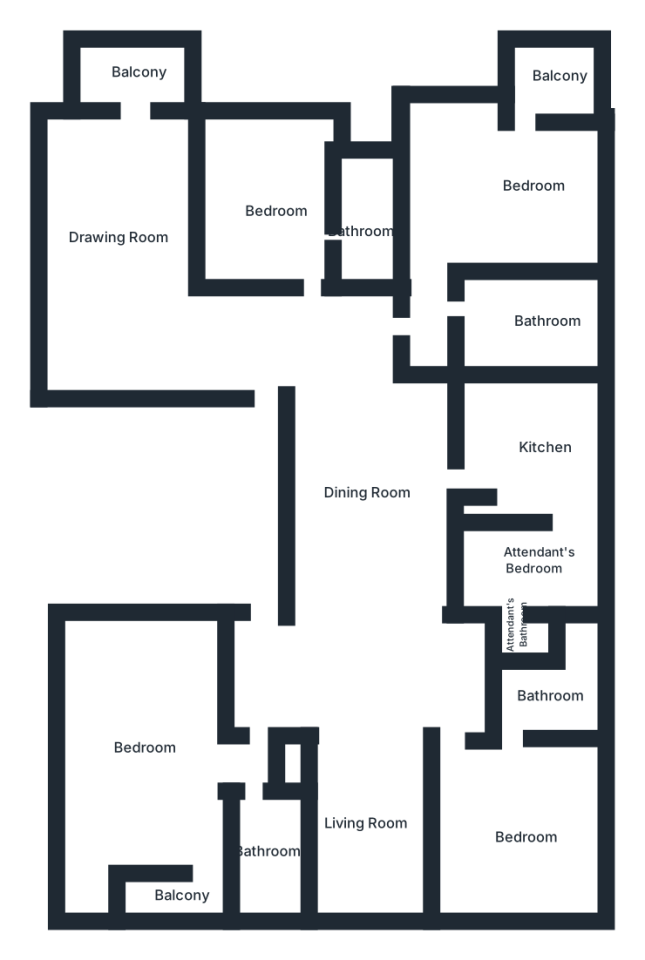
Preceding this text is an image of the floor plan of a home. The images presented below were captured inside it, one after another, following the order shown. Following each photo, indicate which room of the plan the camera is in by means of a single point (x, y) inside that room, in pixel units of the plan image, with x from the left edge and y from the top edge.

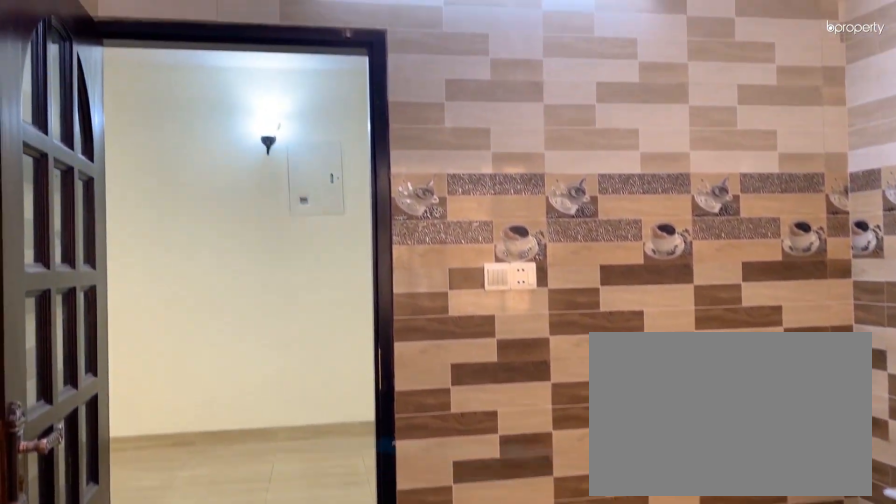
(503, 472)
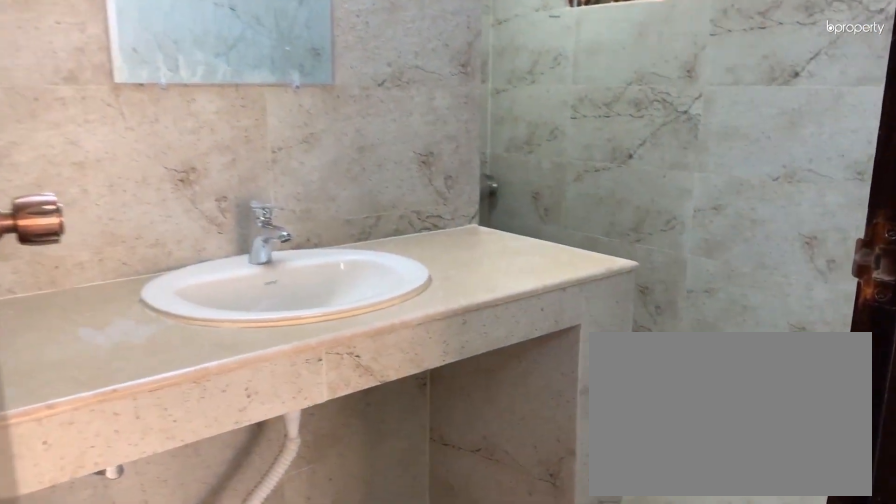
(548, 696)
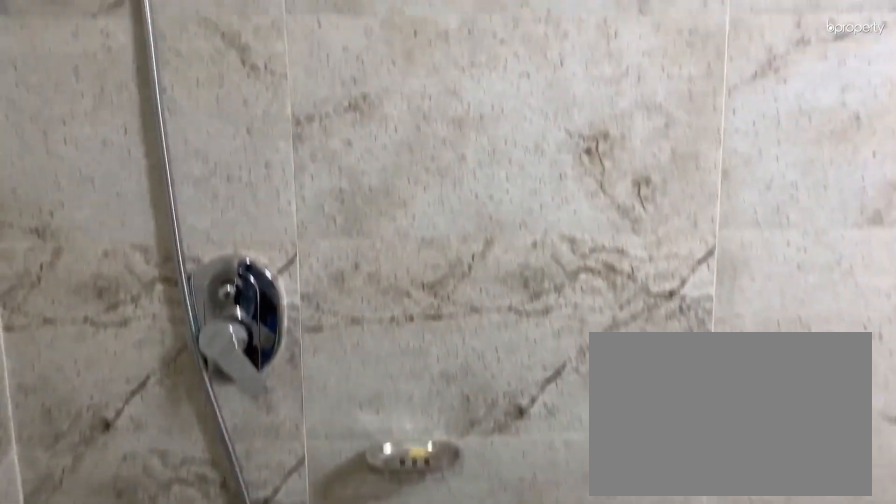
(548, 696)
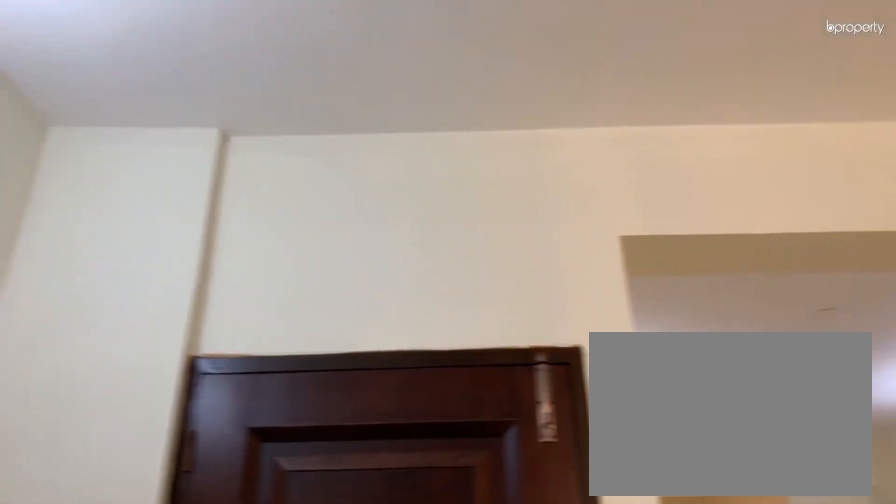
(359, 831)
